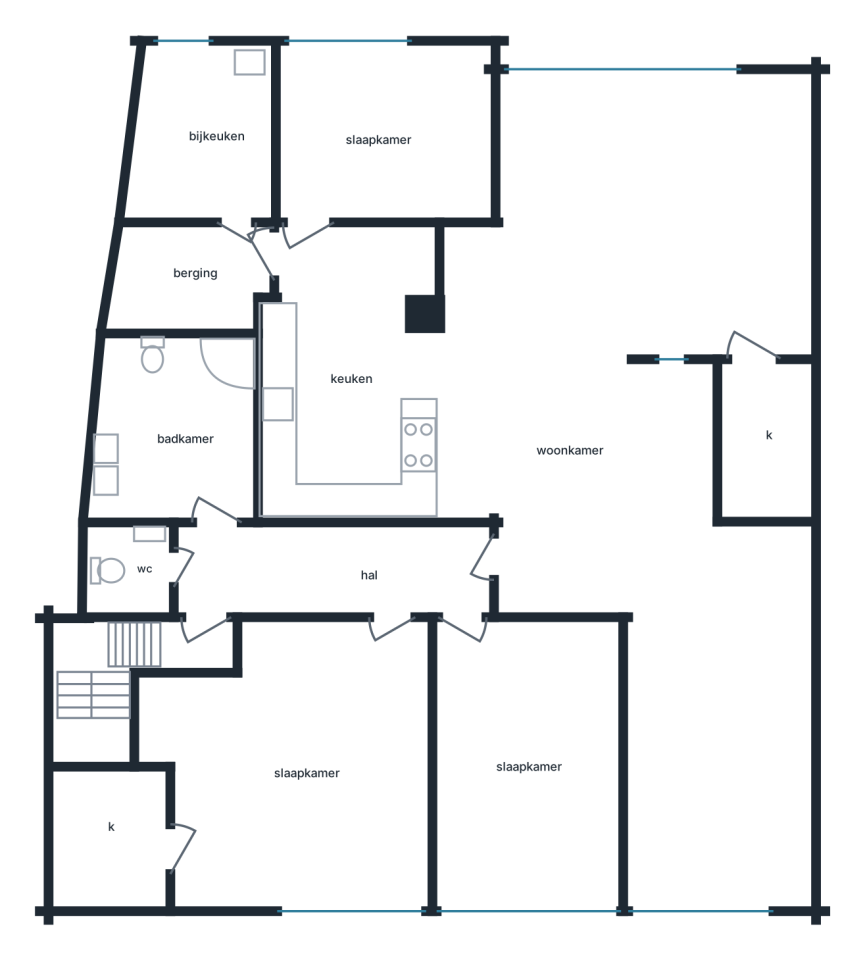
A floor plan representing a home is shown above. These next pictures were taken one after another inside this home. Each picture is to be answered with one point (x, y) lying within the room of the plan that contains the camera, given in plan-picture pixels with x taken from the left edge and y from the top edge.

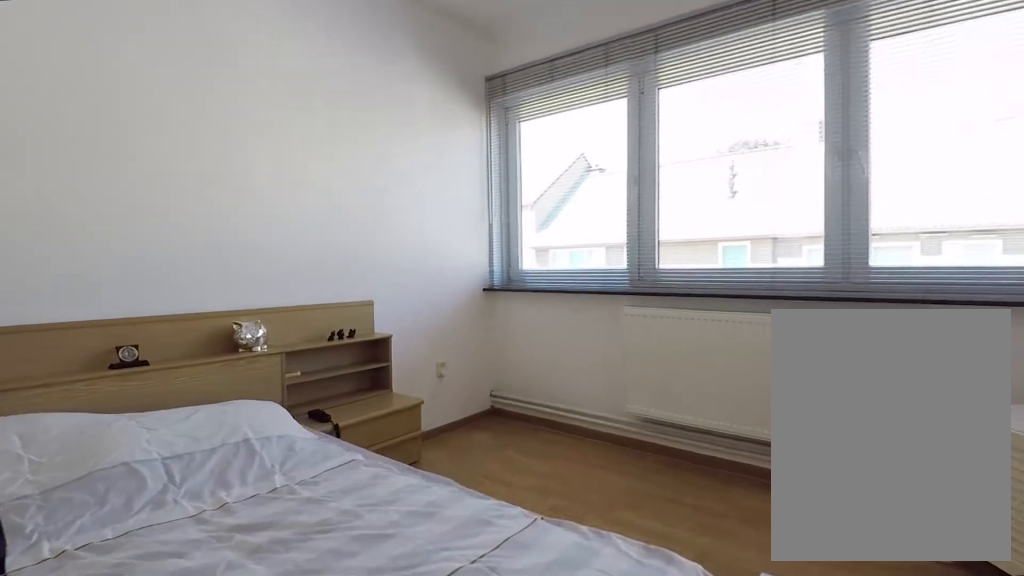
(528, 764)
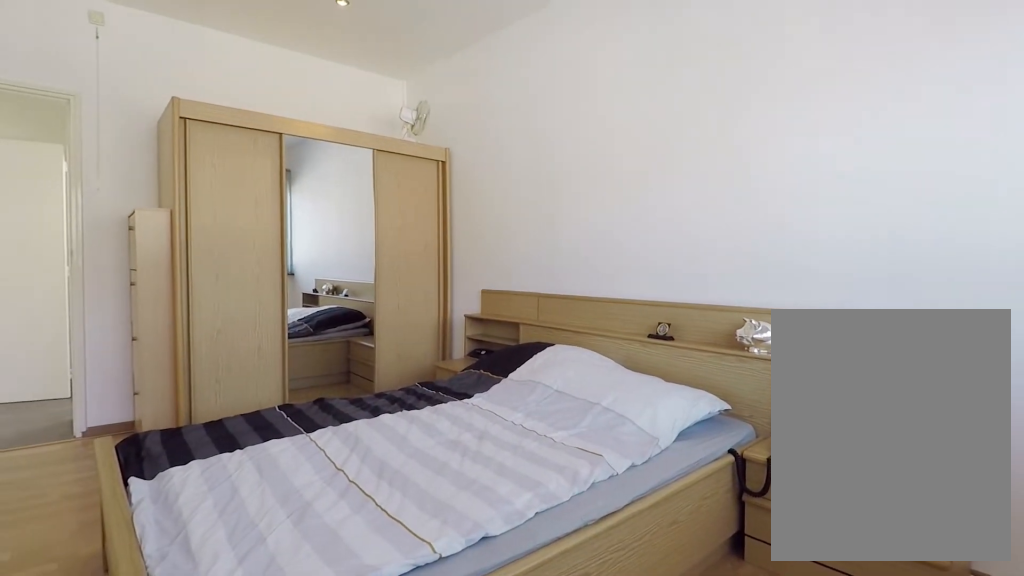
(528, 764)
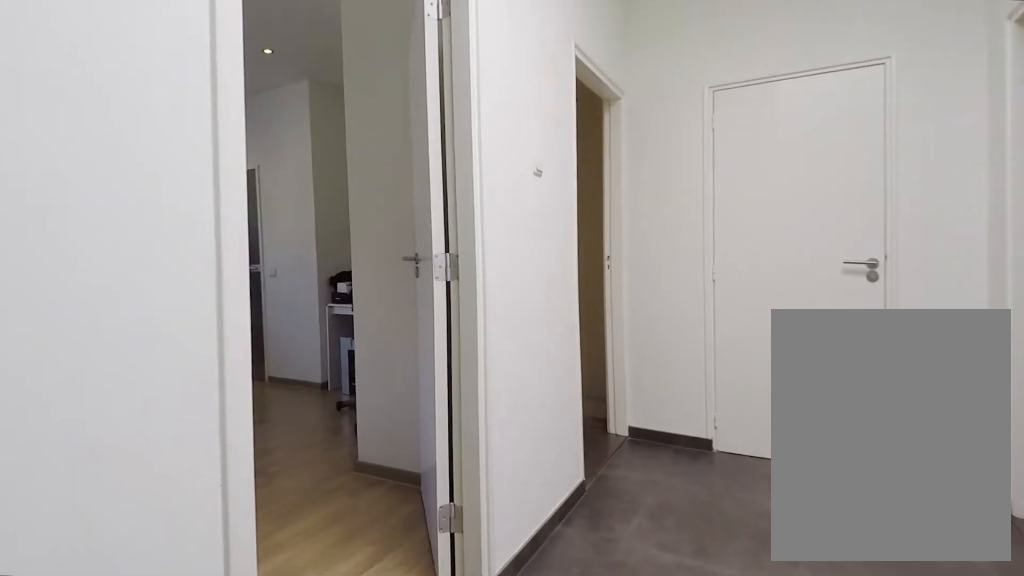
(318, 579)
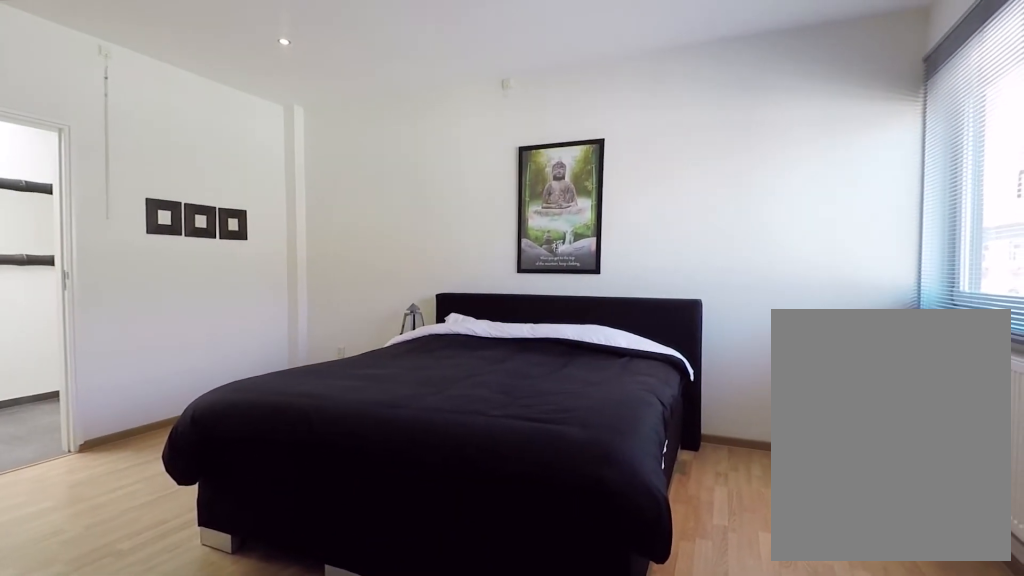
(300, 767)
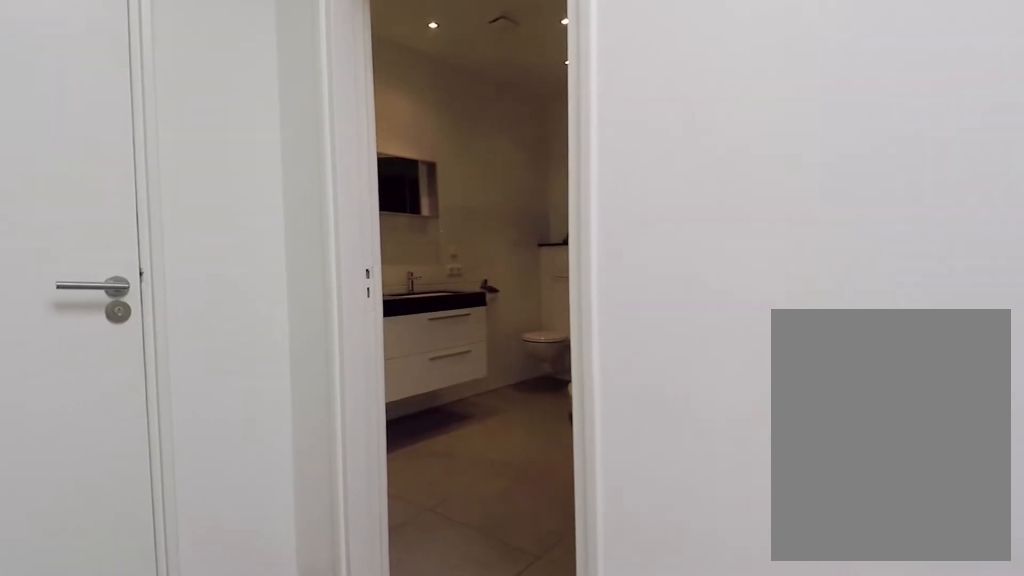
(318, 579)
